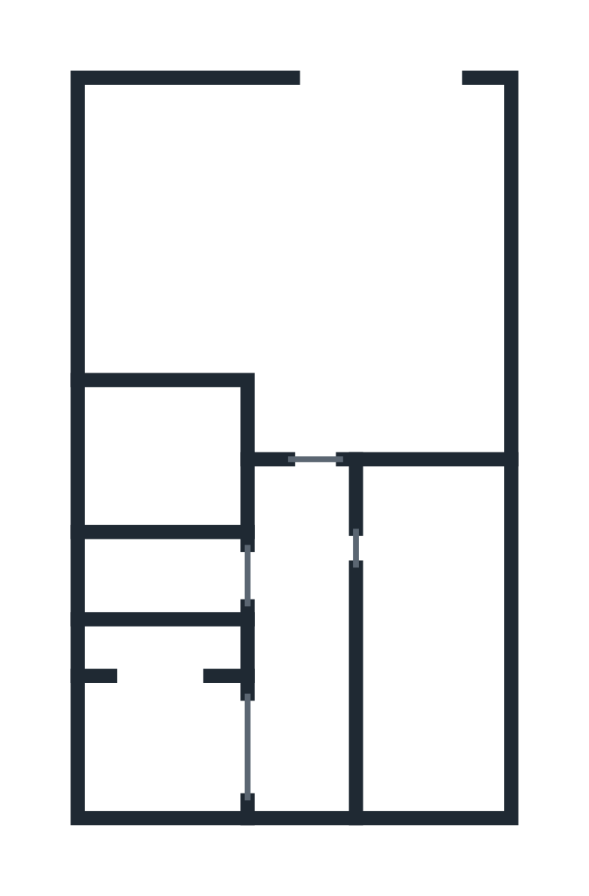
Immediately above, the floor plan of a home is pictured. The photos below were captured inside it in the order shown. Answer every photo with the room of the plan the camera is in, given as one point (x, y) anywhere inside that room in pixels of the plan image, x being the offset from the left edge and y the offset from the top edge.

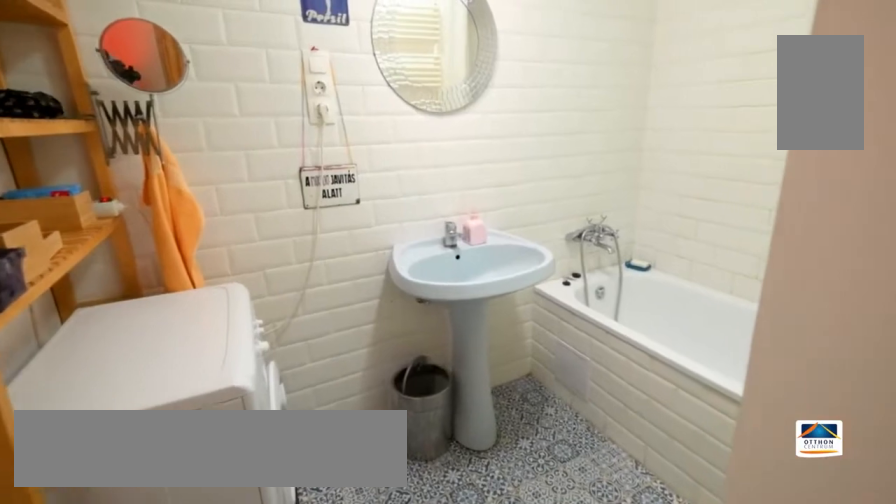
(152, 472)
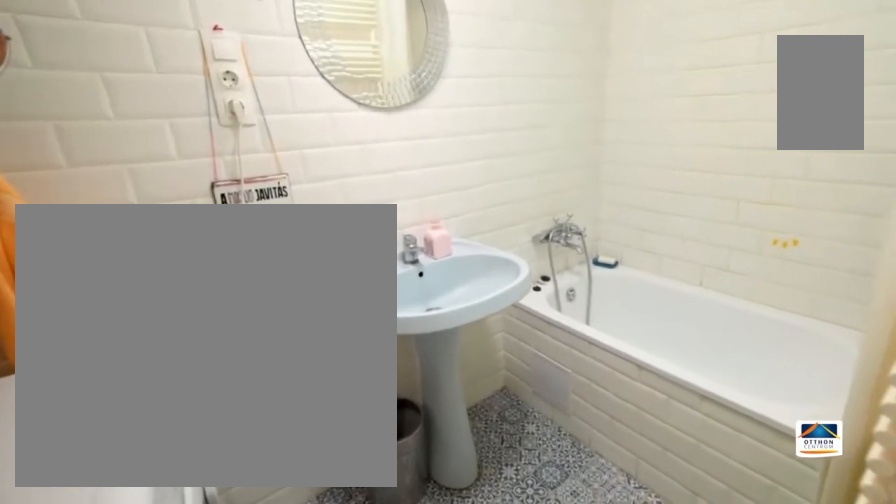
(155, 470)
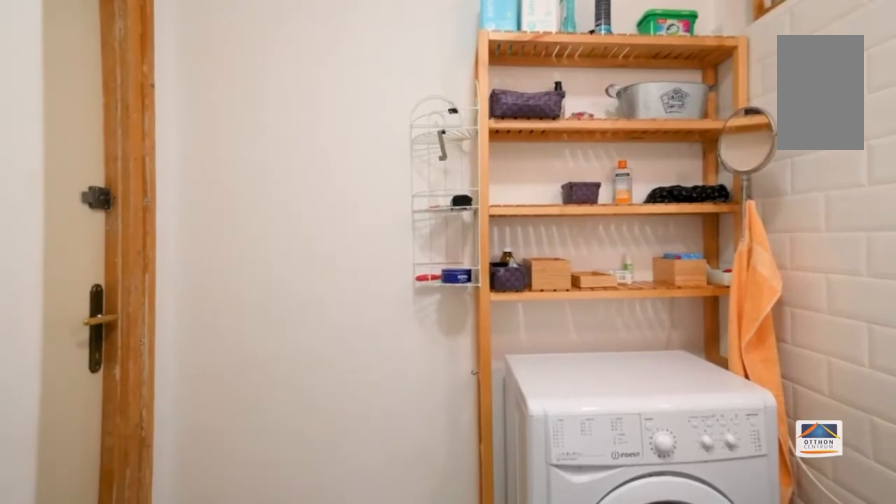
(154, 470)
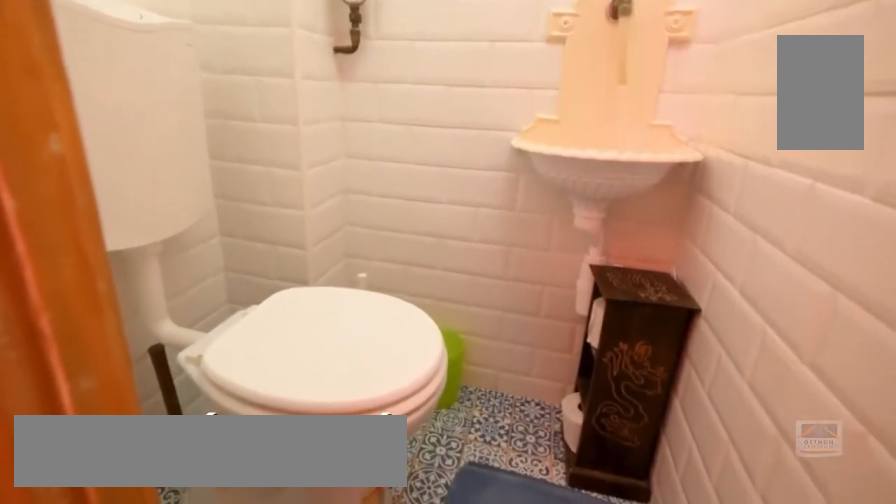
(163, 577)
